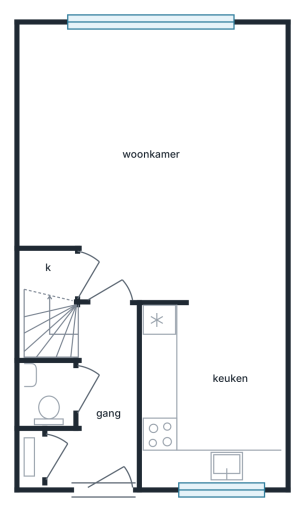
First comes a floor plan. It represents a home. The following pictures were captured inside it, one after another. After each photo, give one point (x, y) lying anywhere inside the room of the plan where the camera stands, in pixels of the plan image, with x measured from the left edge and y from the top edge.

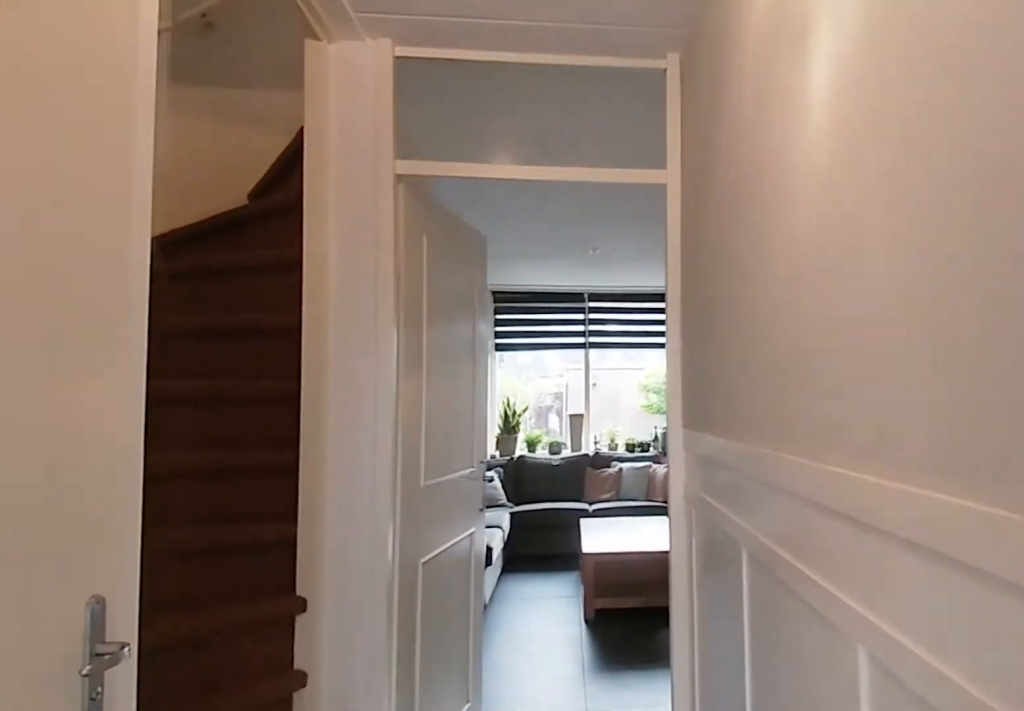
(103, 403)
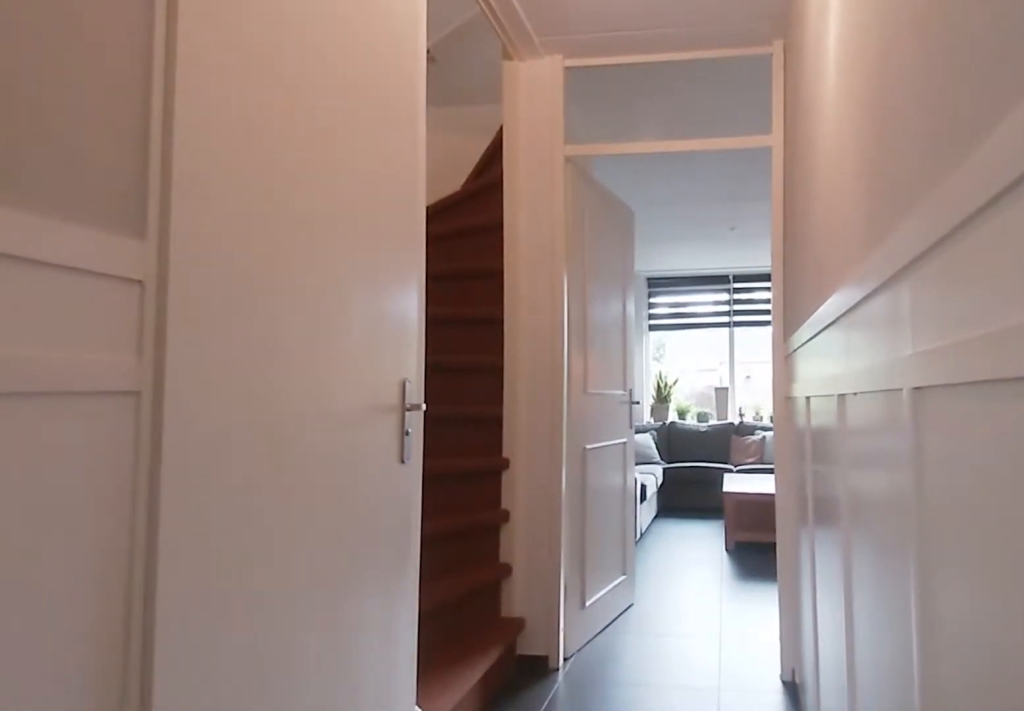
(103, 403)
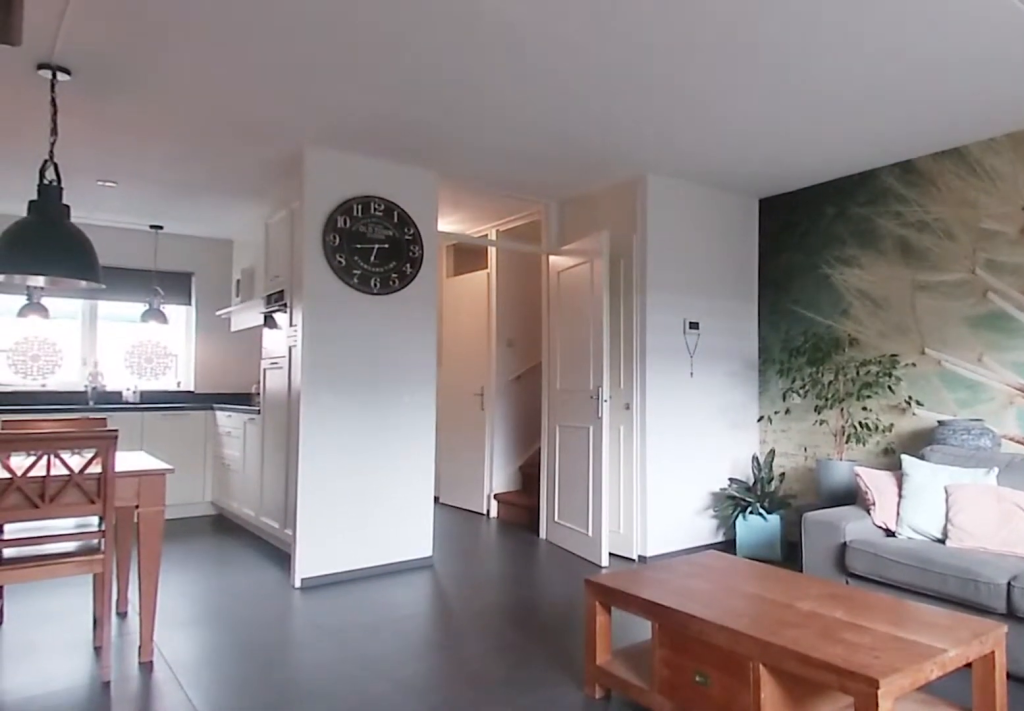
(159, 158)
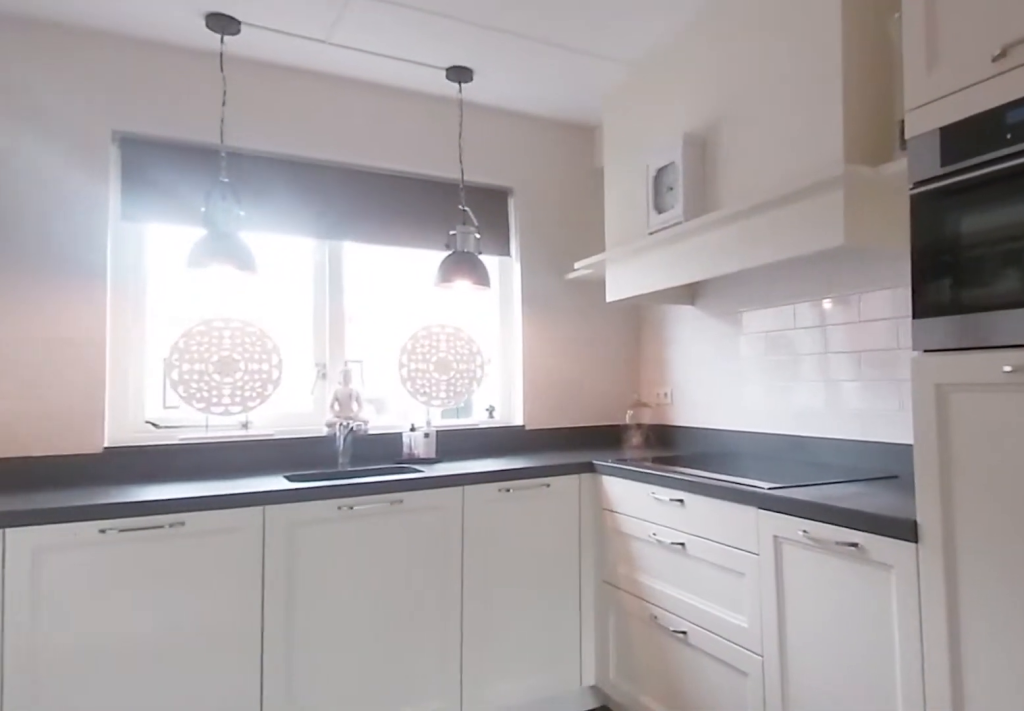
(212, 392)
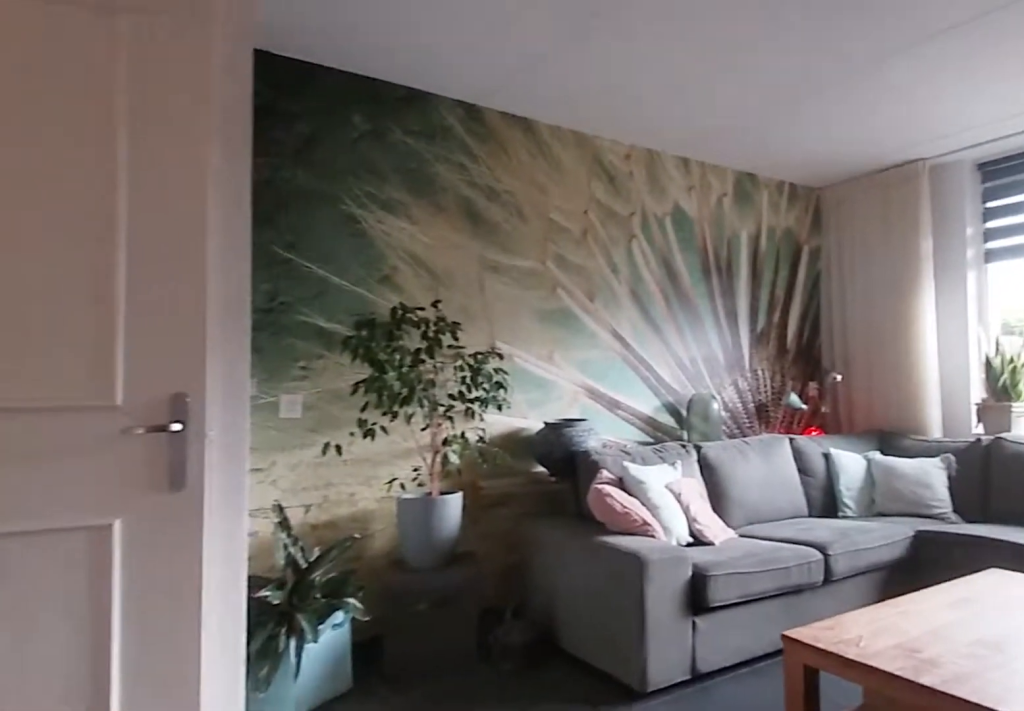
(157, 157)
